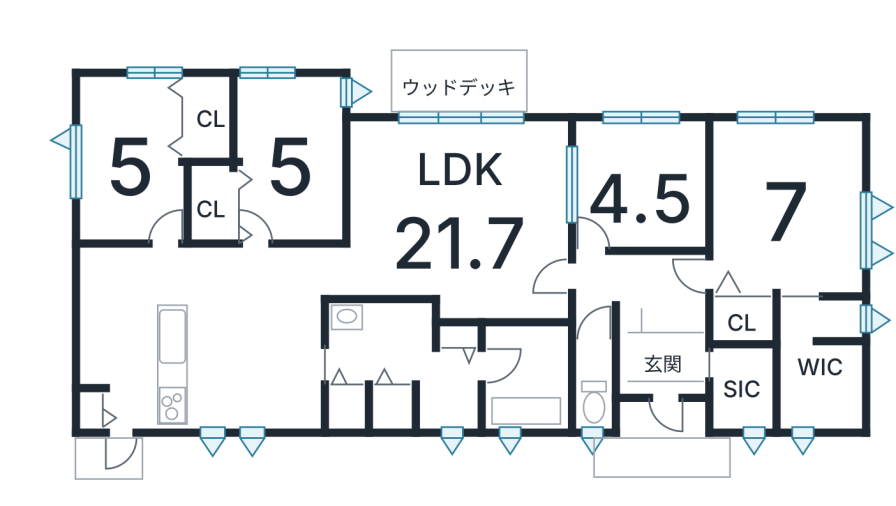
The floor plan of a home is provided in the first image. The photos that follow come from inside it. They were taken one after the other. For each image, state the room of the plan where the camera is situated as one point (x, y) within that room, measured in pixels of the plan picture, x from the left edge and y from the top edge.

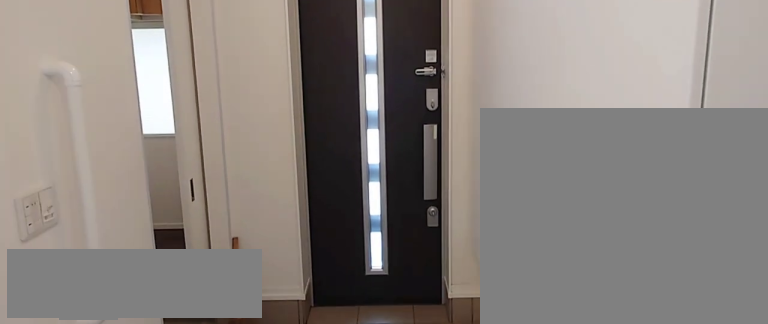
(668, 367)
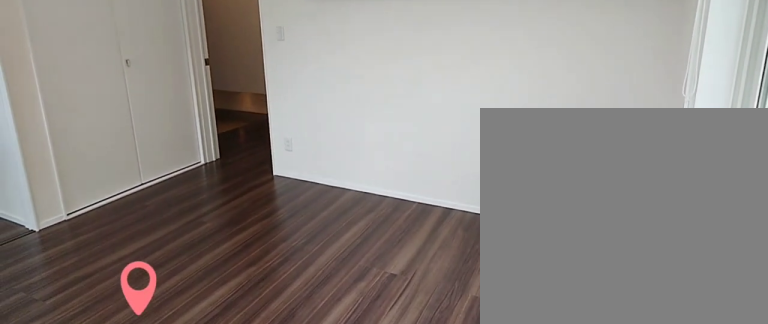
(781, 237)
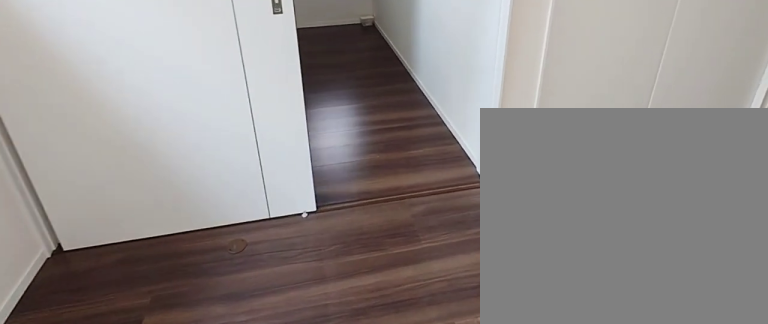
(781, 237)
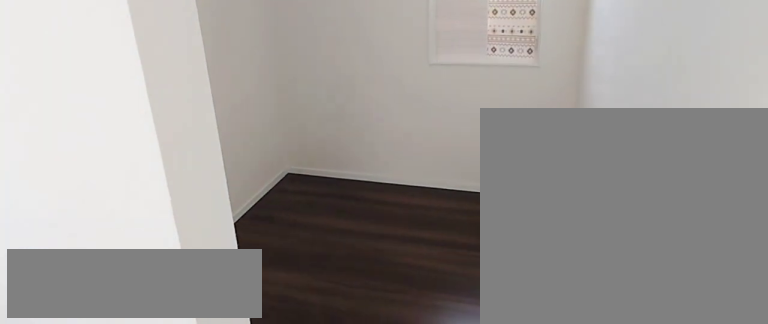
(821, 374)
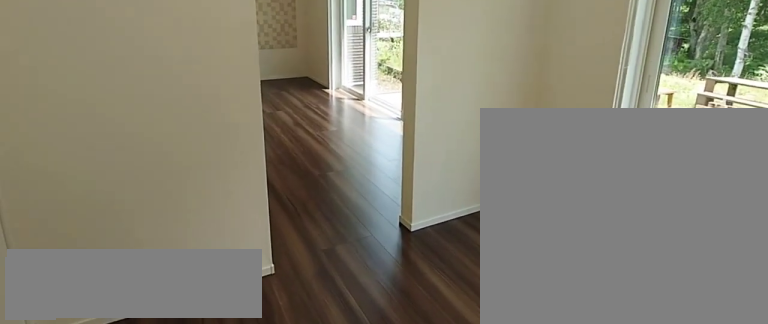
(646, 191)
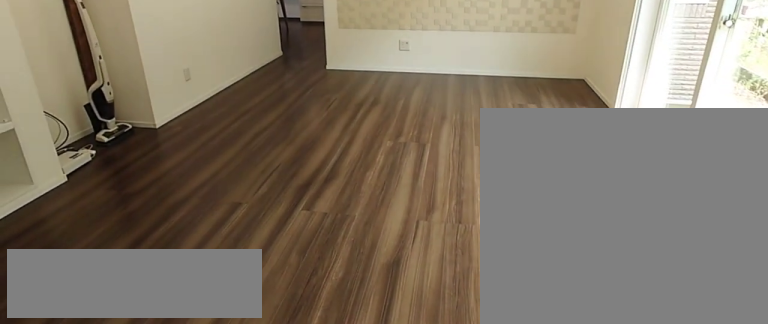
(461, 221)
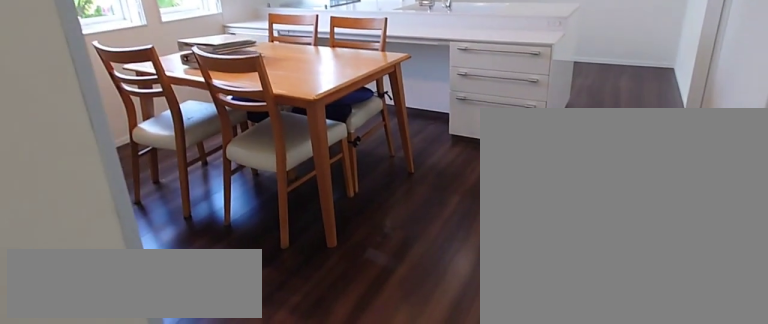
(259, 263)
